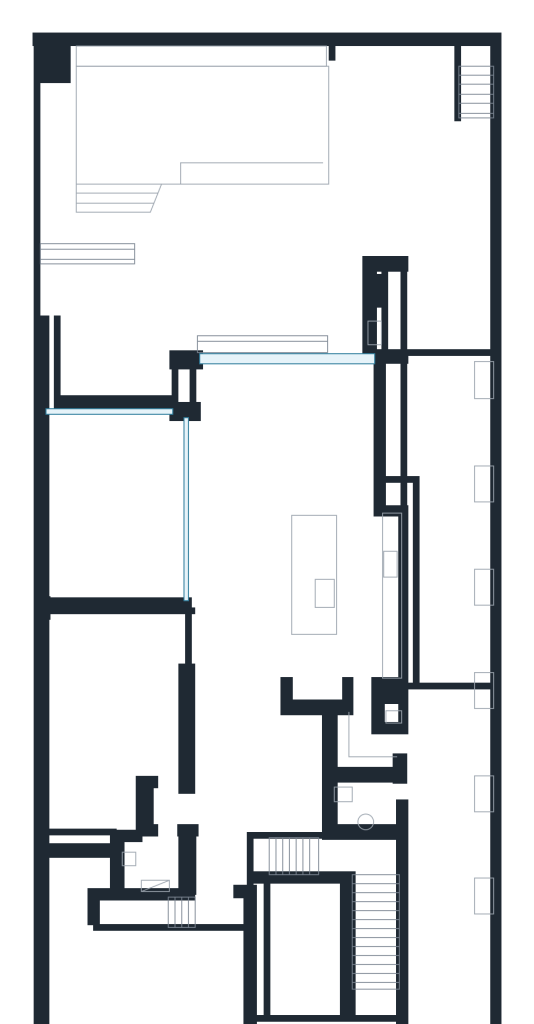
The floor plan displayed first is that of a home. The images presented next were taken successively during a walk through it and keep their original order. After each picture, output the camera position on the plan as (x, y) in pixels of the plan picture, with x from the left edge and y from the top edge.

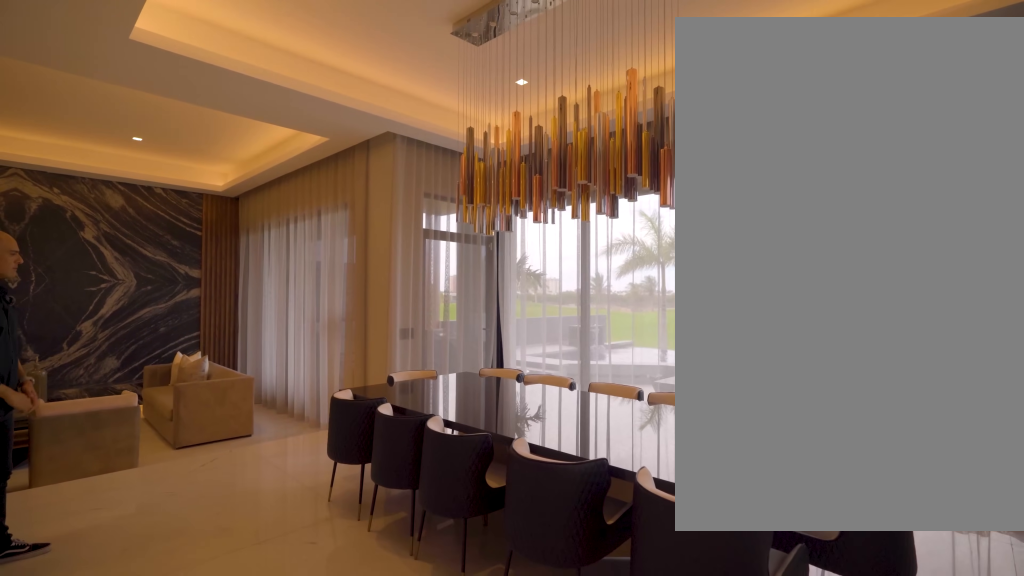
(315, 491)
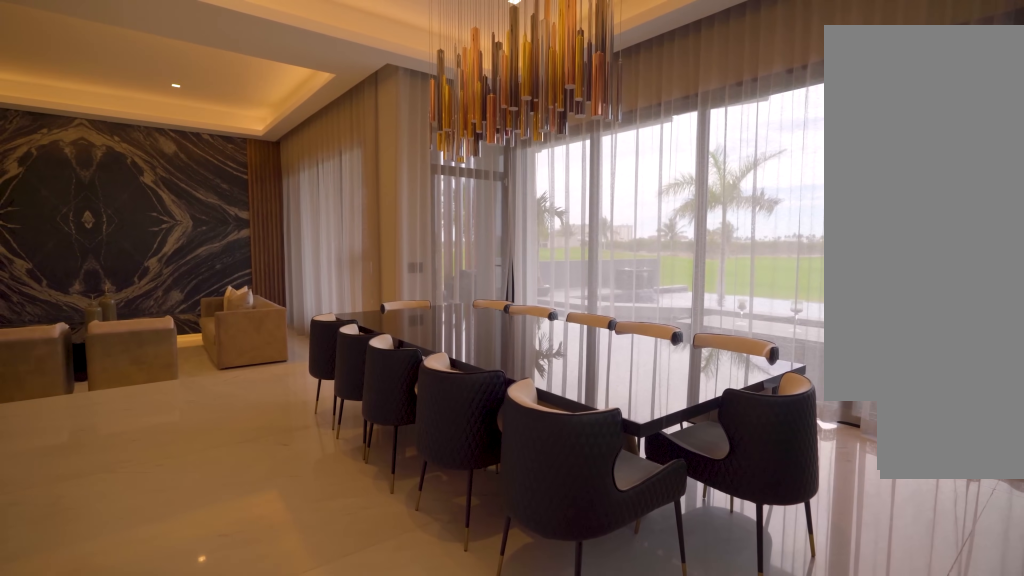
(328, 490)
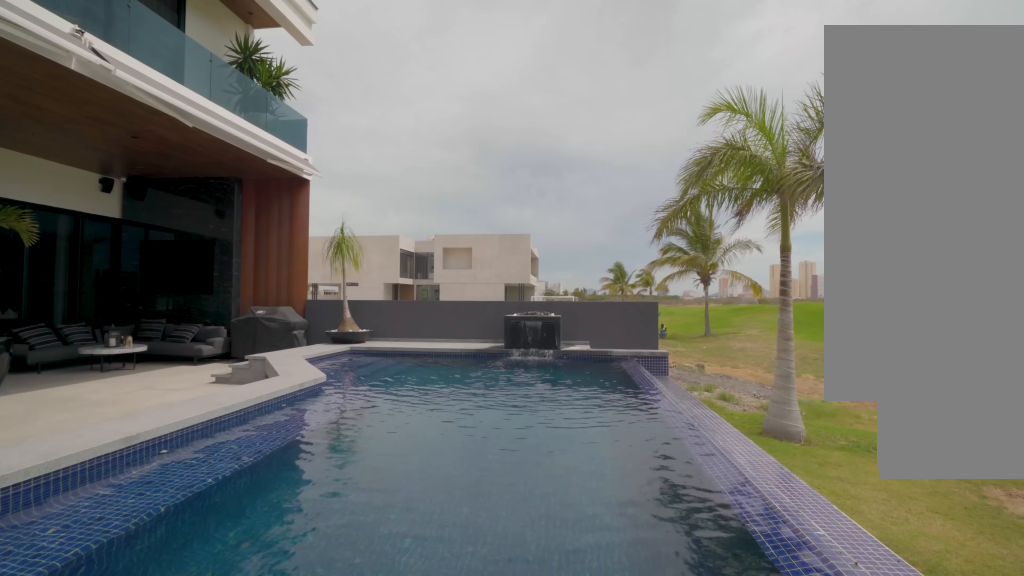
(369, 129)
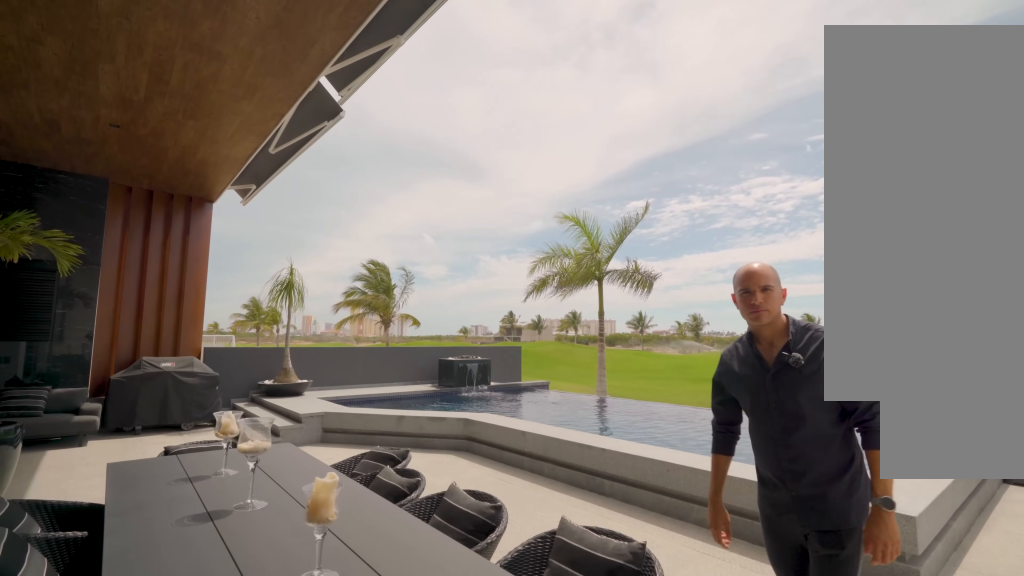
(335, 316)
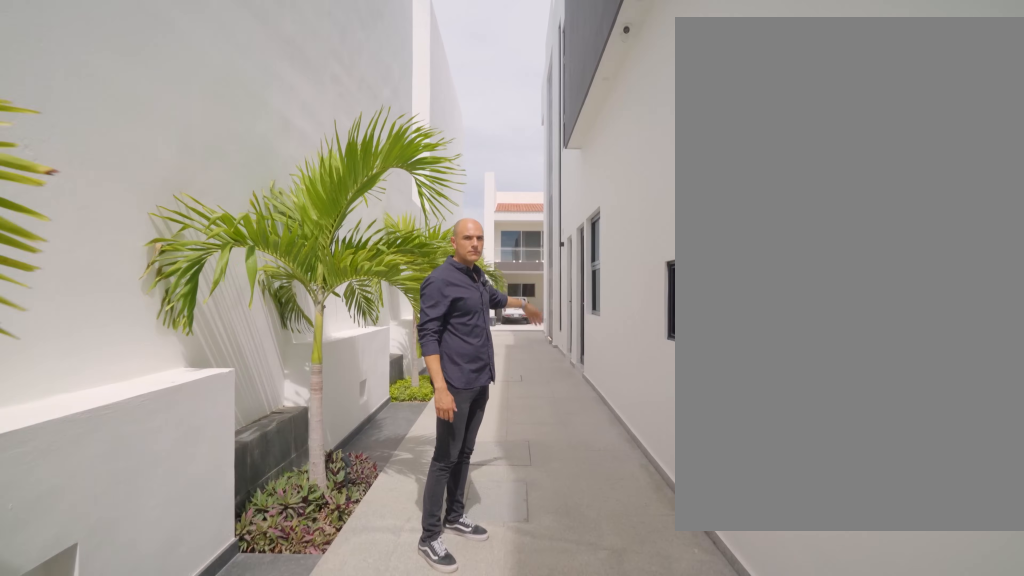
(451, 652)
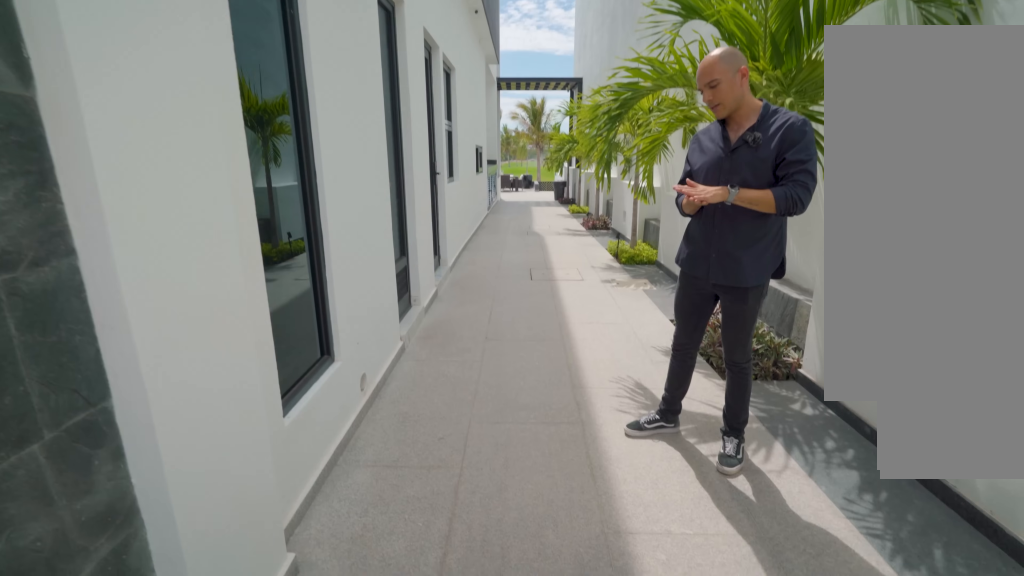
(442, 938)
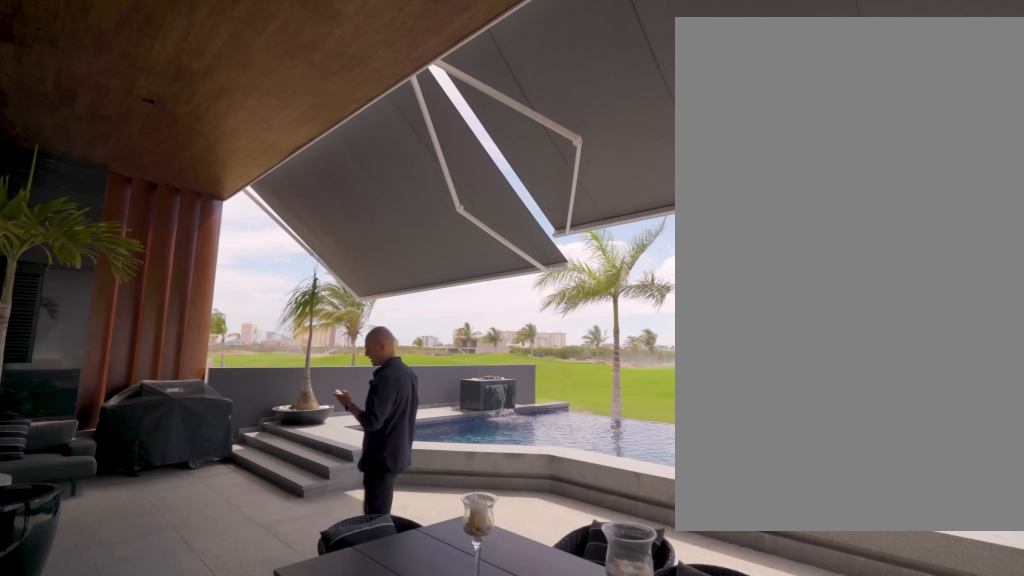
(290, 330)
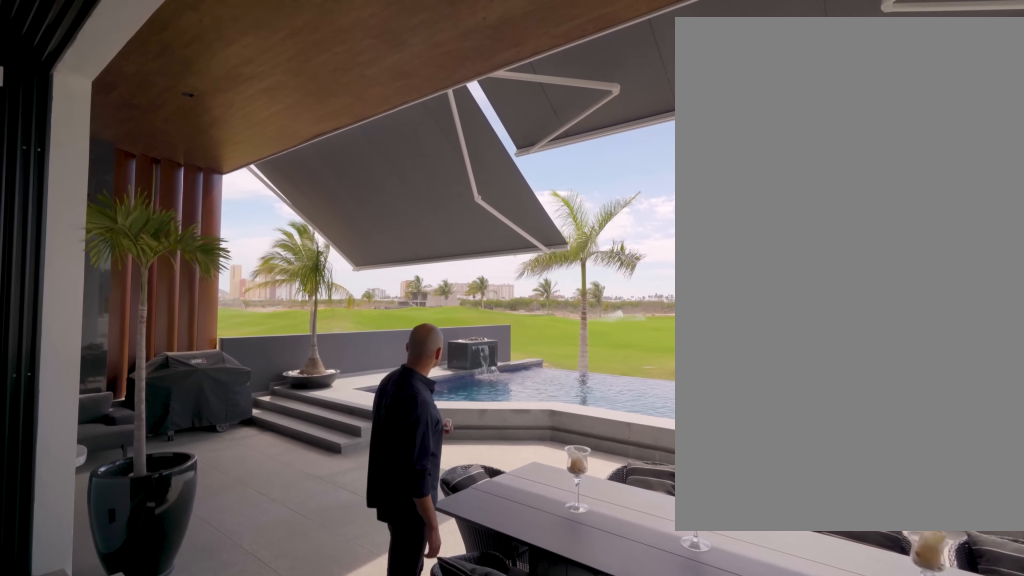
(267, 357)
